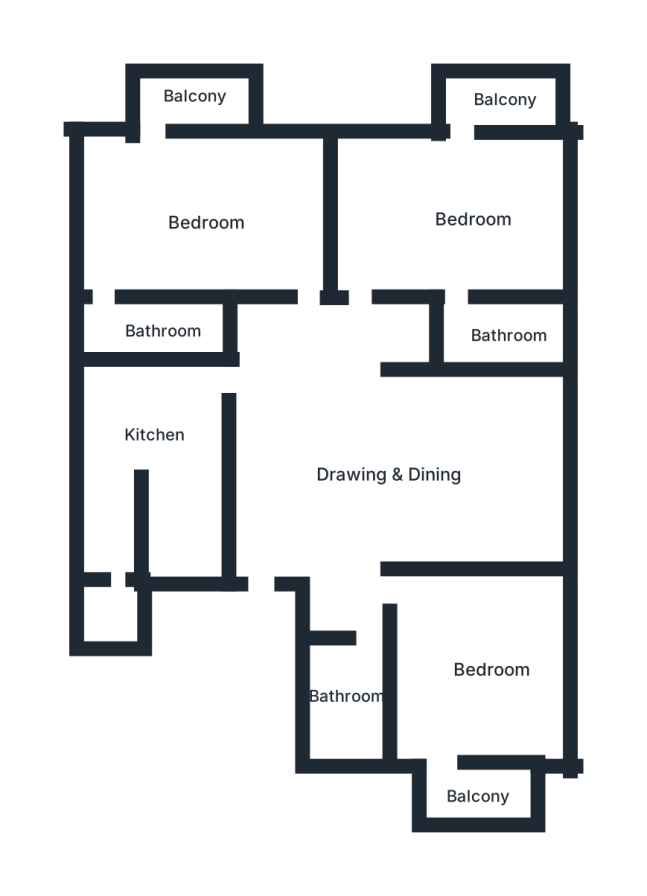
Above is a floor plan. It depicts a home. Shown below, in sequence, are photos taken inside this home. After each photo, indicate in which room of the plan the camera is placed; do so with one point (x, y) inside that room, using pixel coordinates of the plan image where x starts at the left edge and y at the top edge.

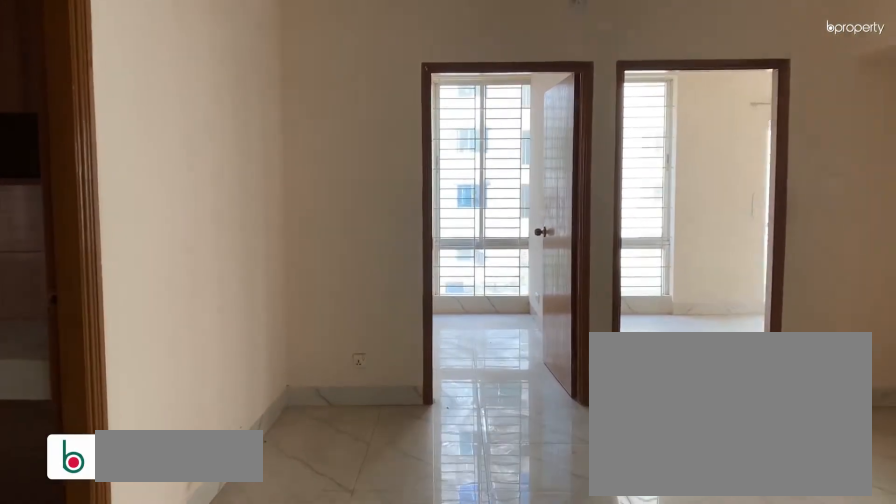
(388, 465)
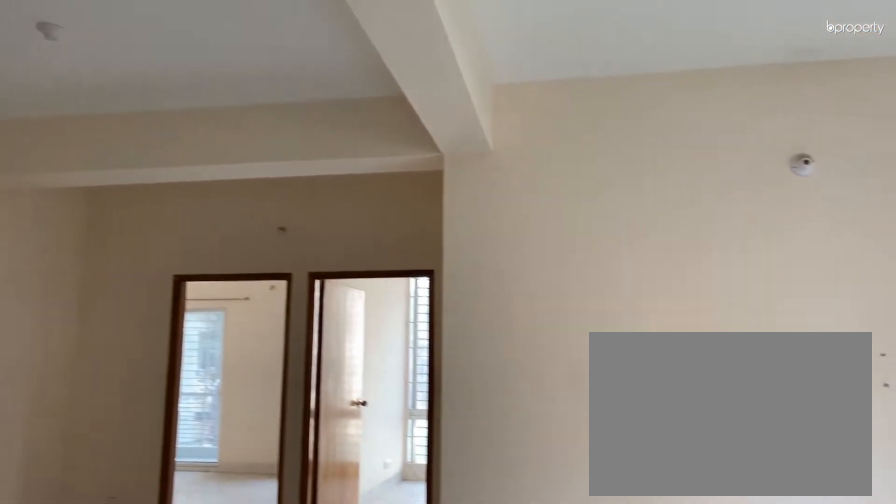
(392, 465)
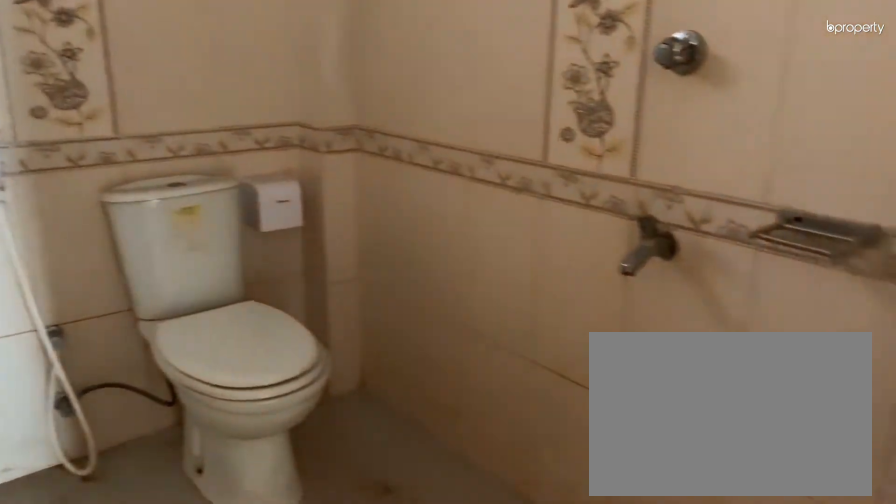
(356, 702)
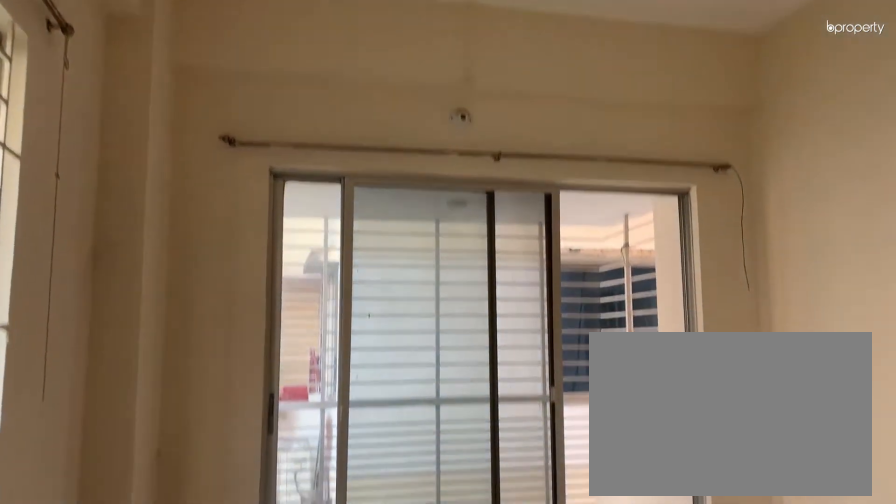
(478, 682)
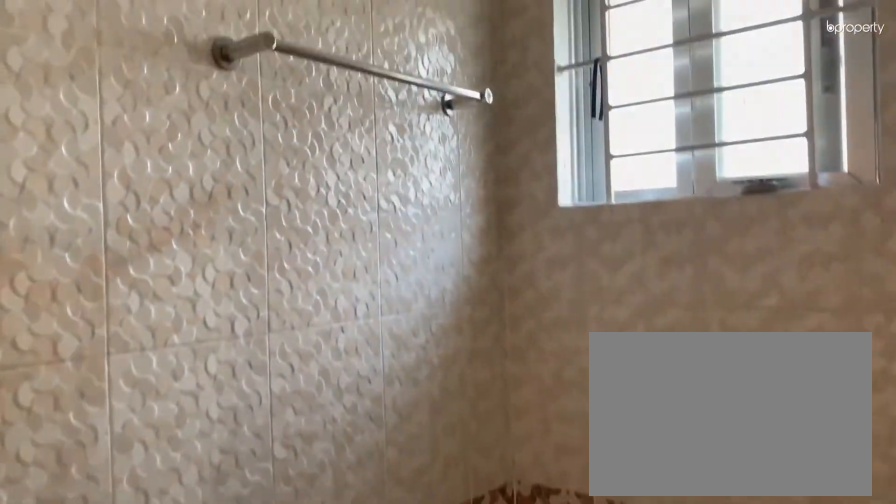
(506, 334)
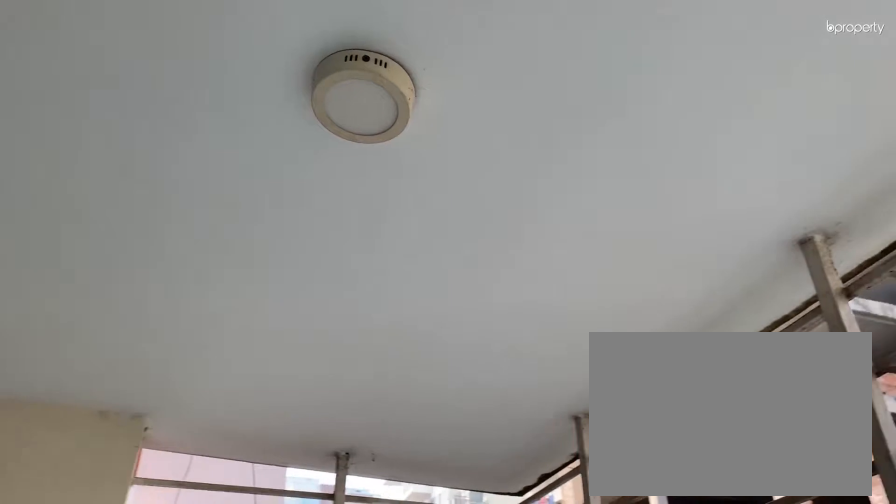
(497, 106)
